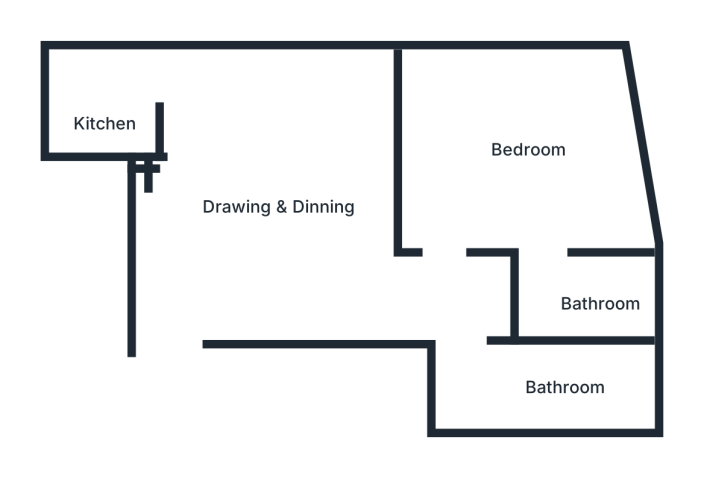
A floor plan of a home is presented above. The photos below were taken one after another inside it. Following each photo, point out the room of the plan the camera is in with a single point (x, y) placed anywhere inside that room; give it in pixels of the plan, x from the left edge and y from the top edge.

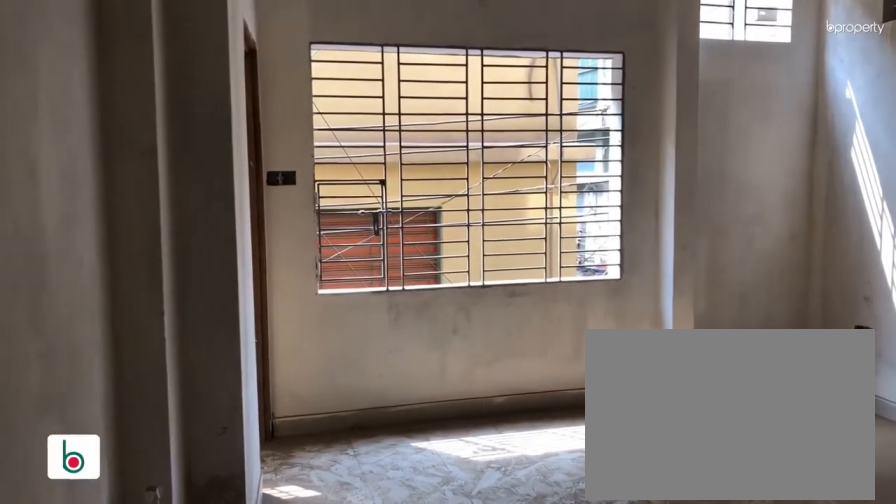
(220, 259)
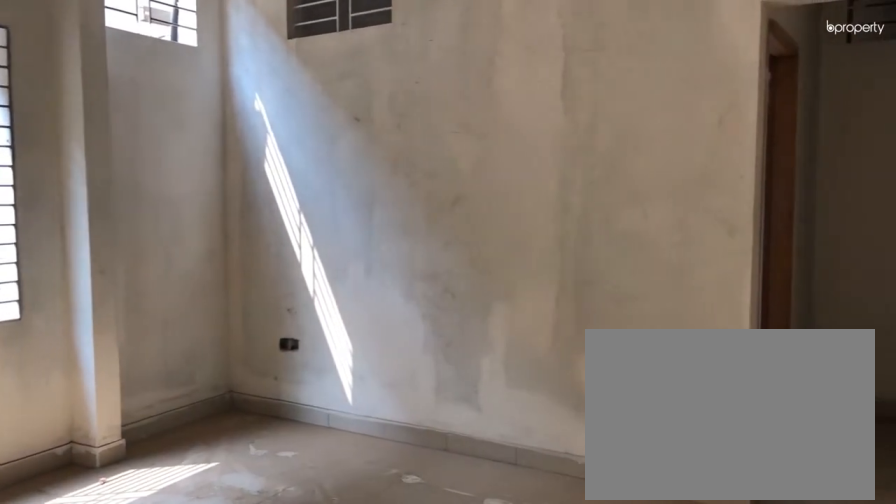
(266, 199)
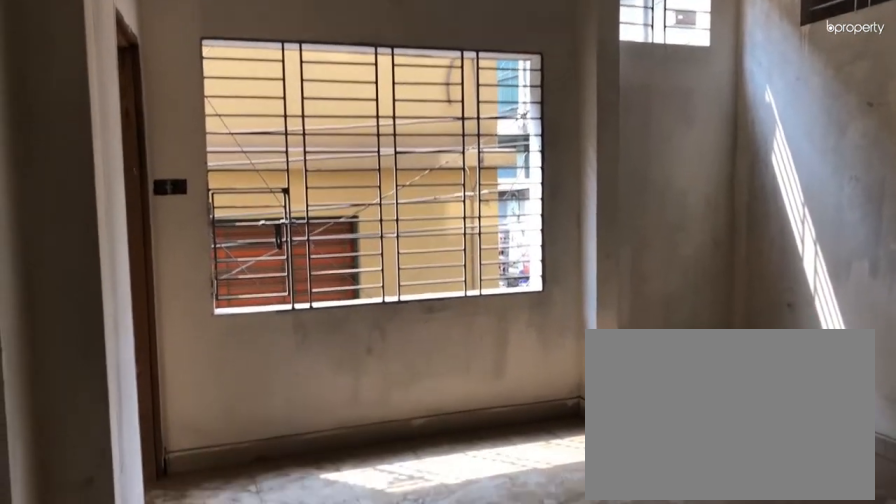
(266, 199)
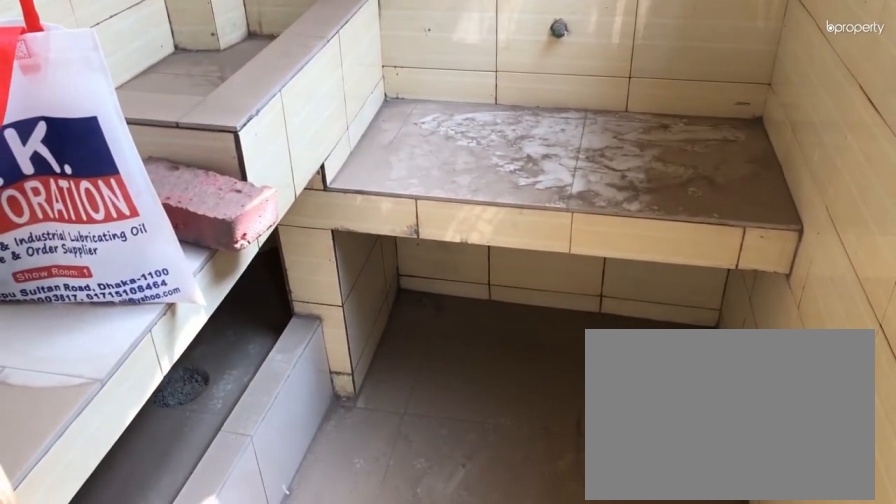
(107, 100)
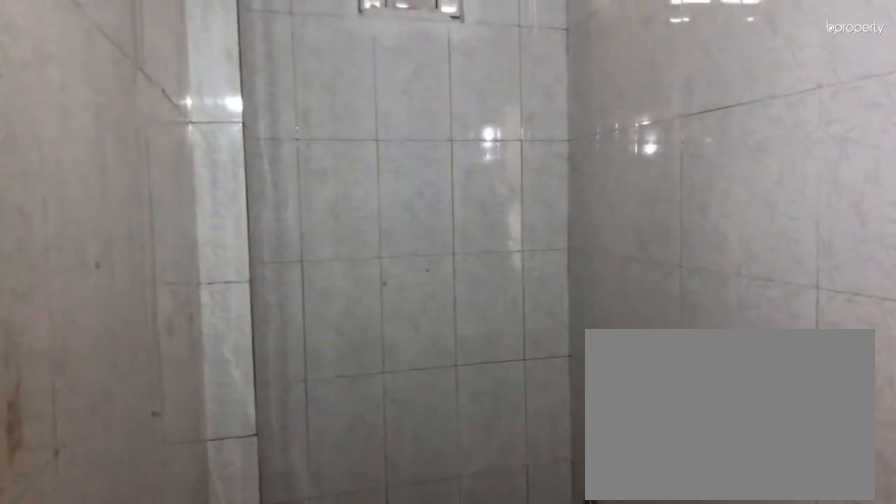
(547, 384)
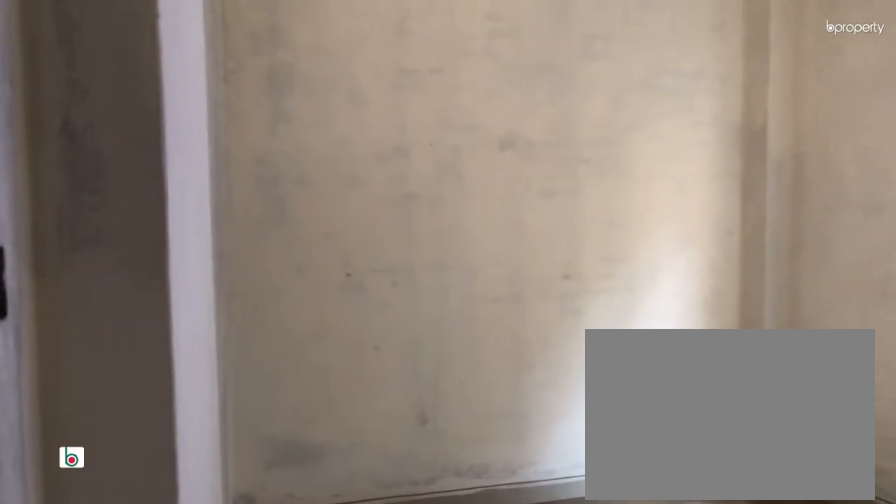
(537, 137)
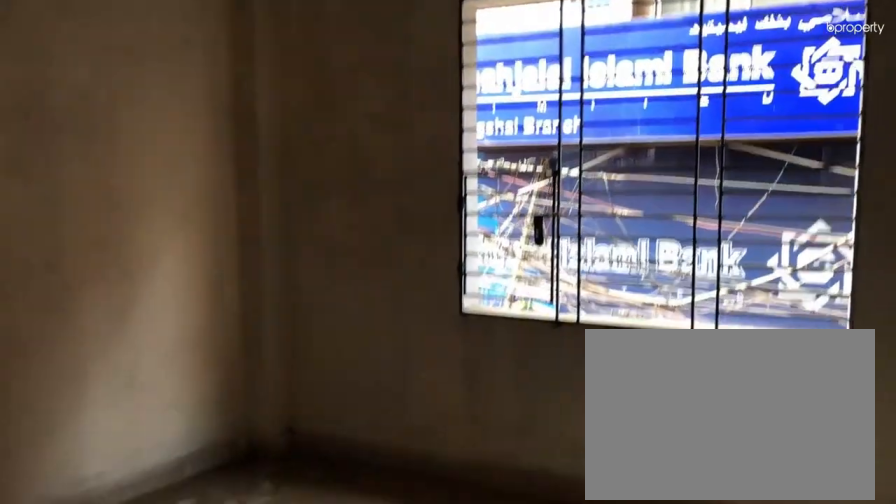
(537, 137)
